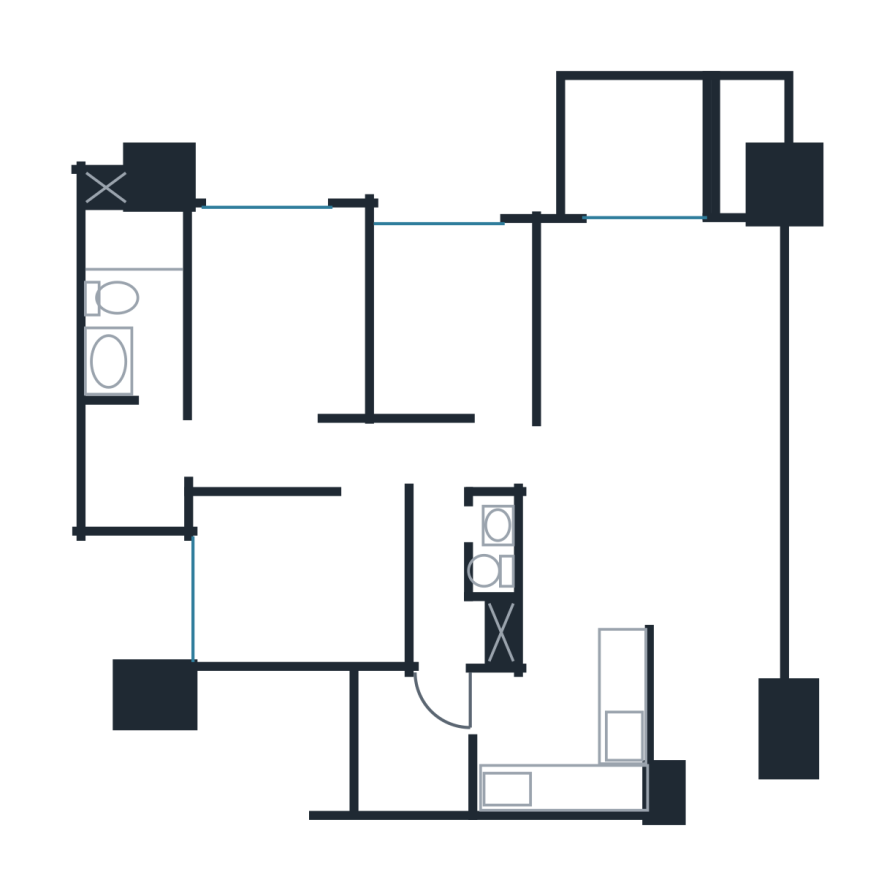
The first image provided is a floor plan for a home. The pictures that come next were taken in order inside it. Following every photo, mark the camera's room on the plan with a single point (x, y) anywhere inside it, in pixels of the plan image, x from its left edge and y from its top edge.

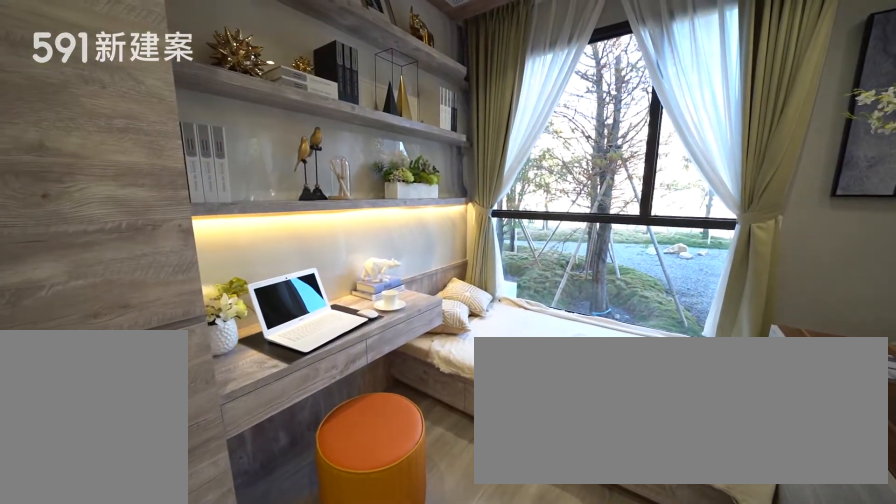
(454, 317)
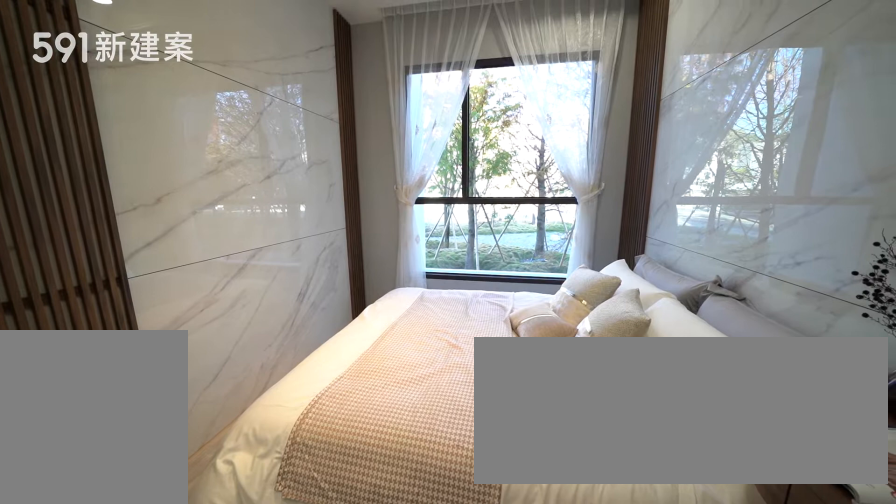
(283, 339)
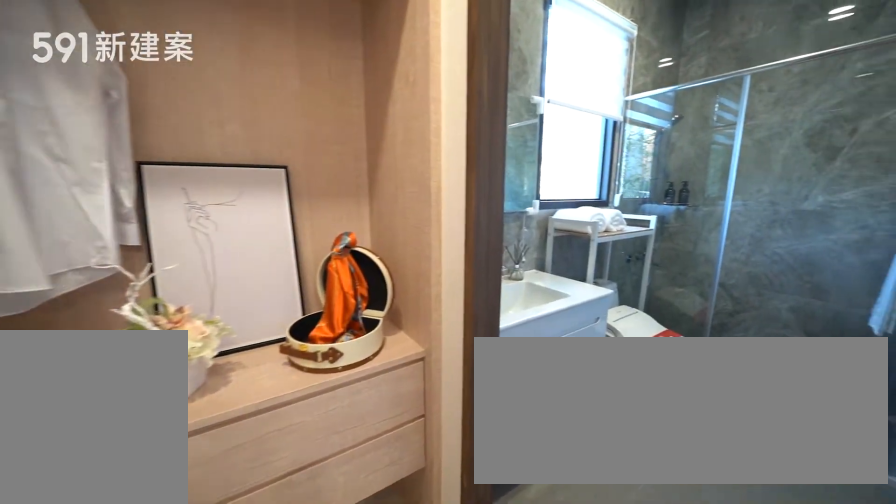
(145, 465)
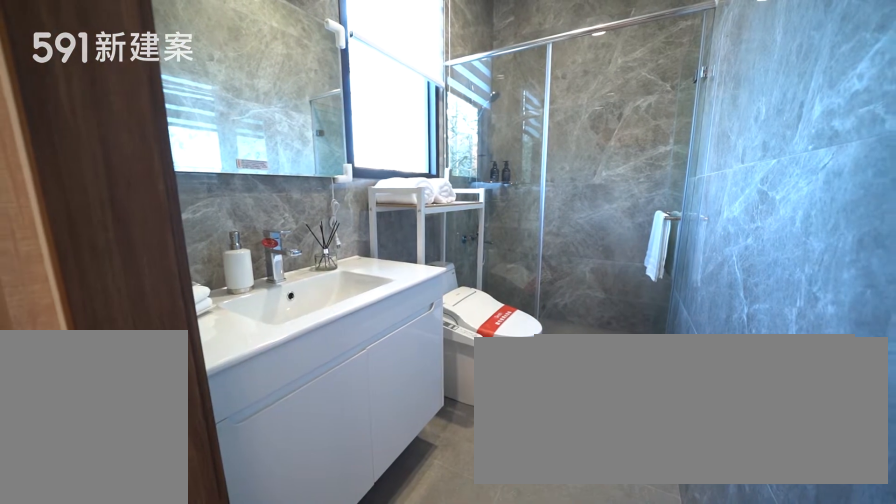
(129, 291)
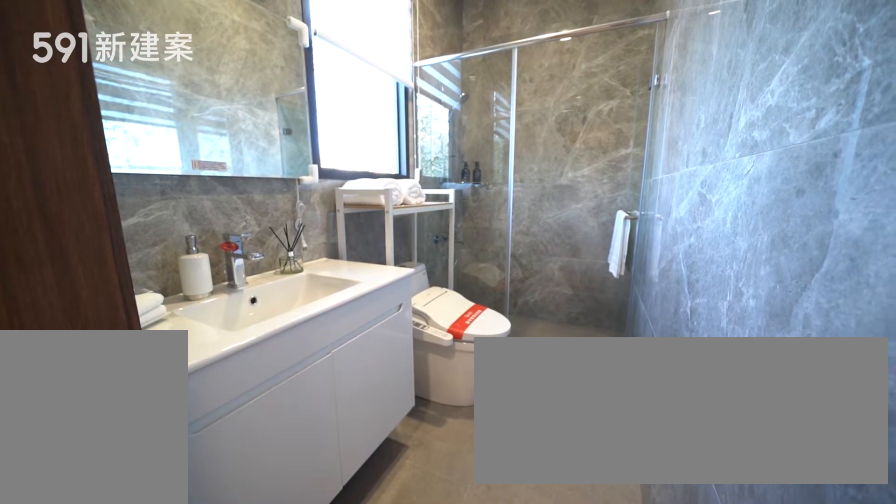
(129, 291)
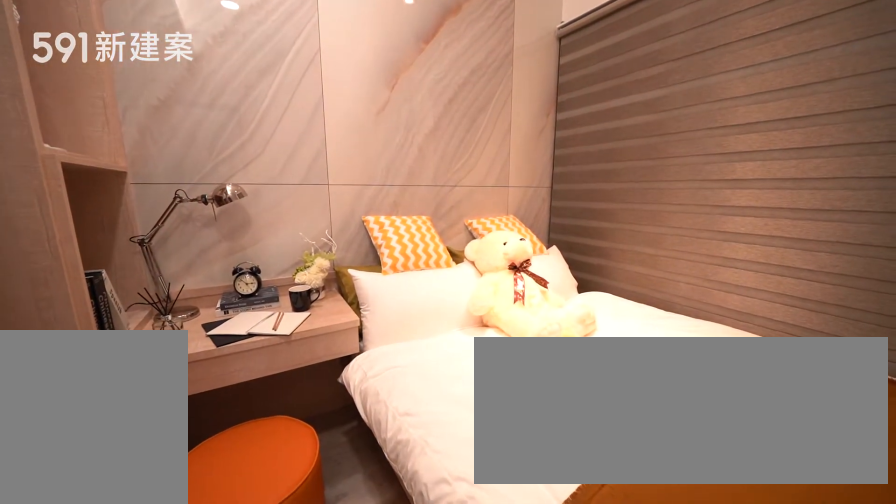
(292, 579)
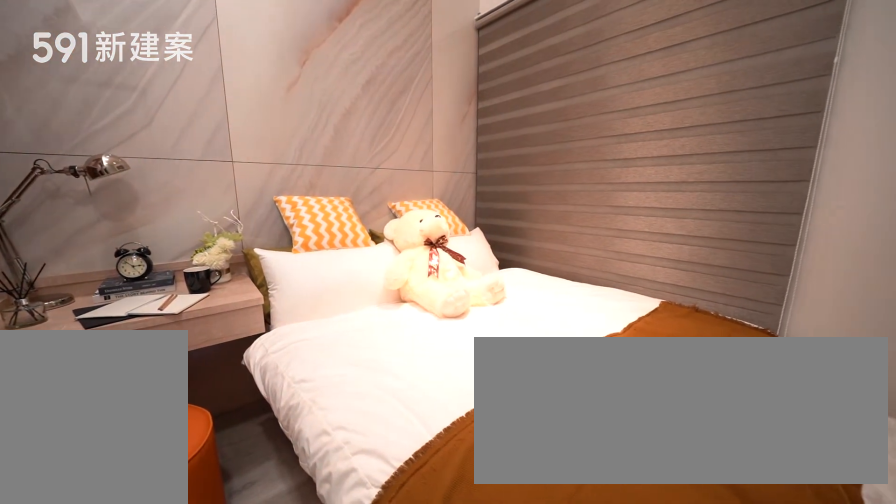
(292, 579)
